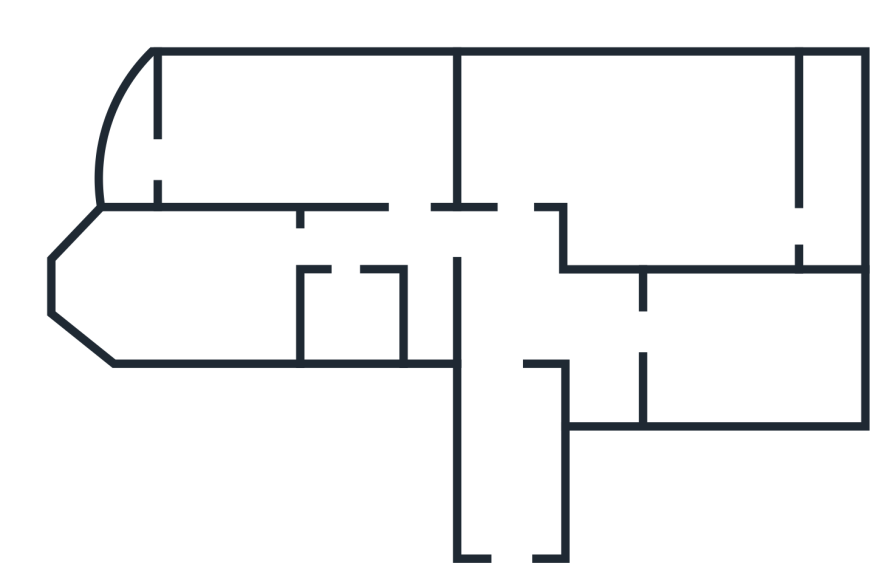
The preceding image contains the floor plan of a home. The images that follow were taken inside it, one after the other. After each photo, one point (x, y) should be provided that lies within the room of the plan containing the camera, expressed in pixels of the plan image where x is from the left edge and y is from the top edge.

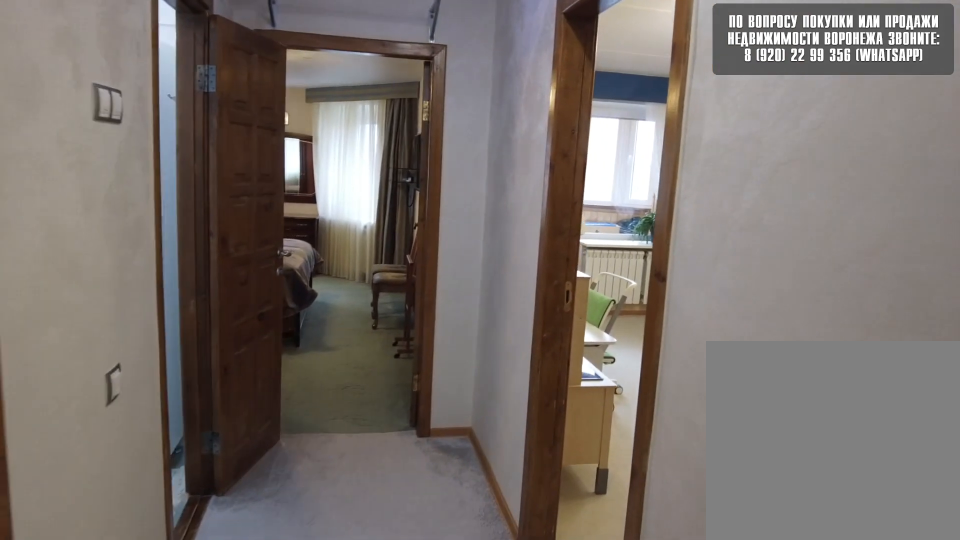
(512, 251)
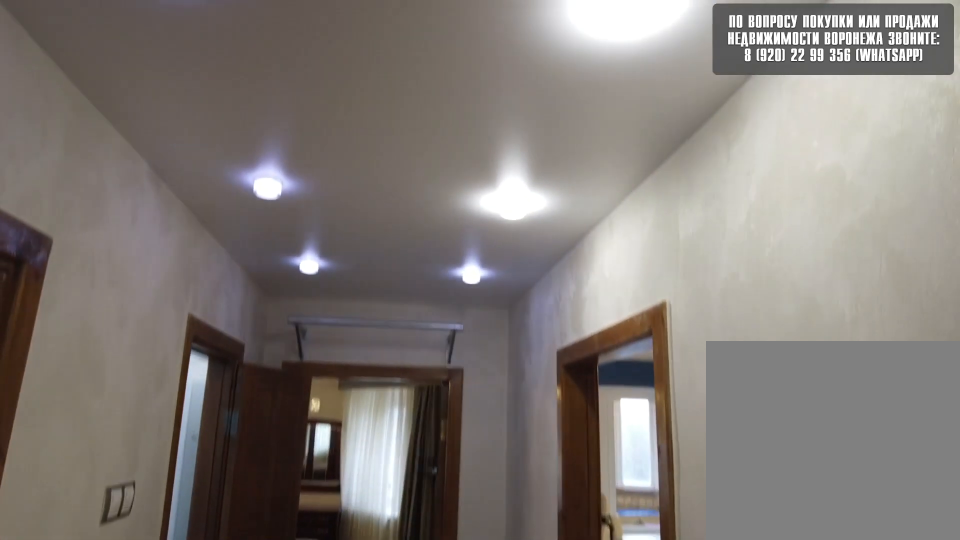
(512, 251)
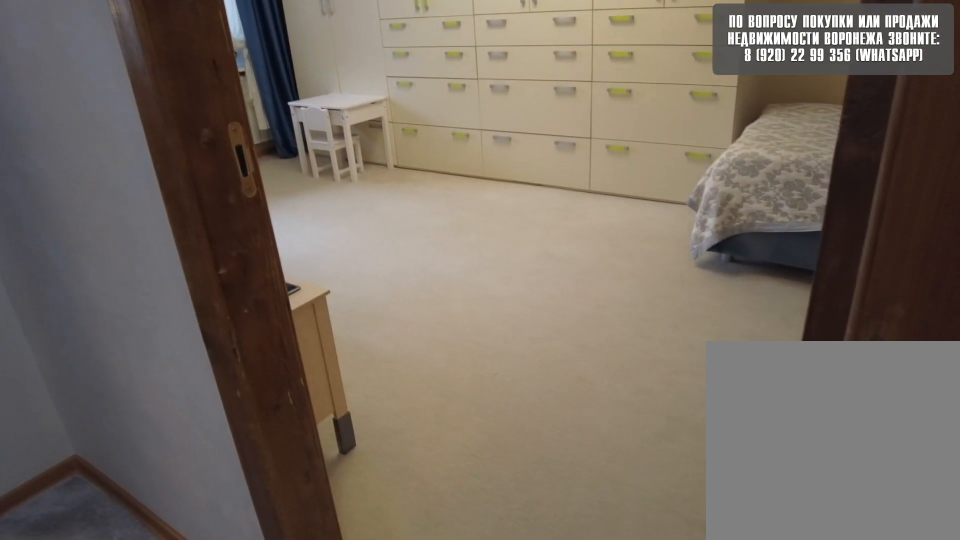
(407, 236)
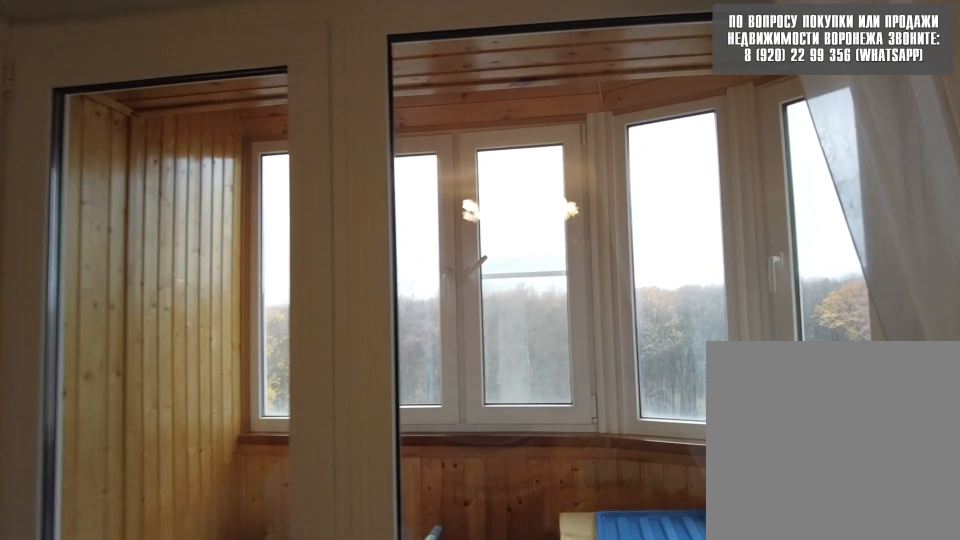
(368, 141)
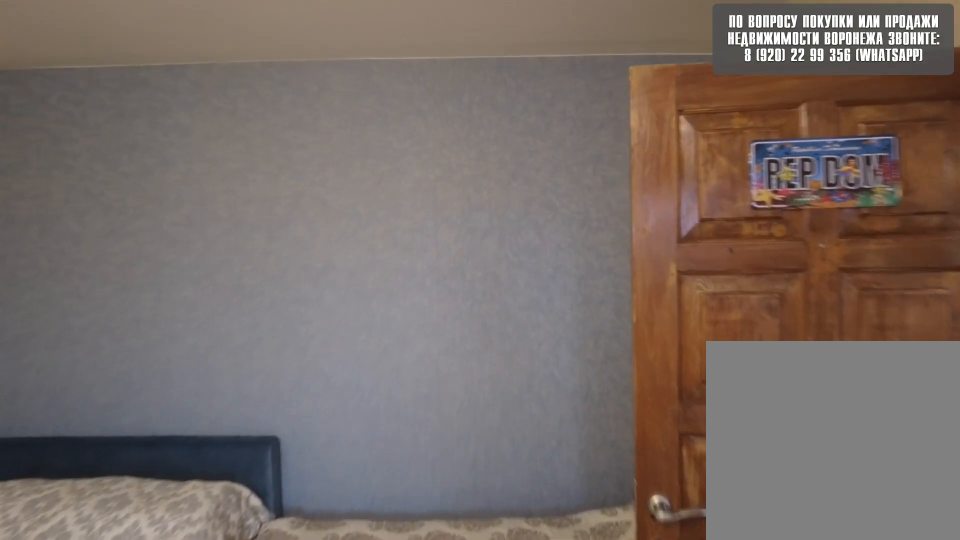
(368, 141)
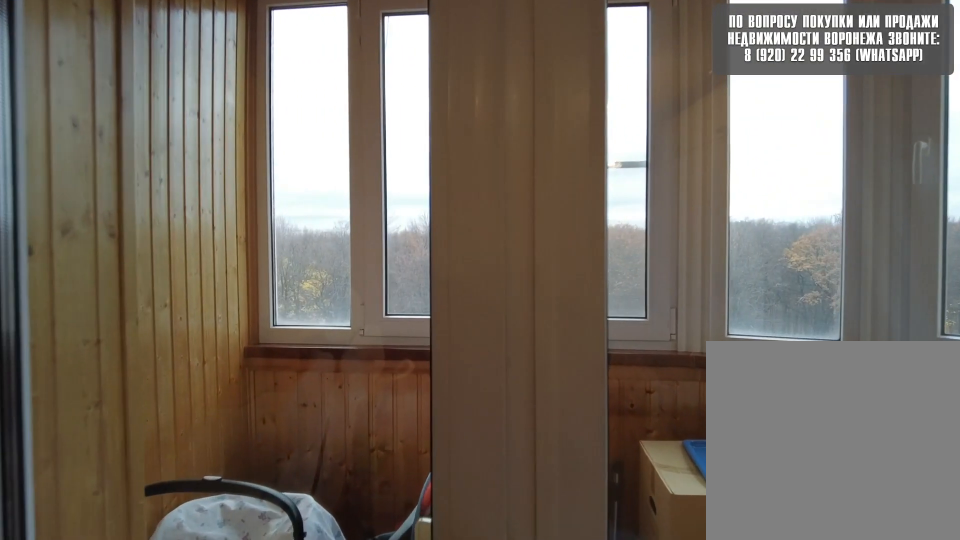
(218, 145)
